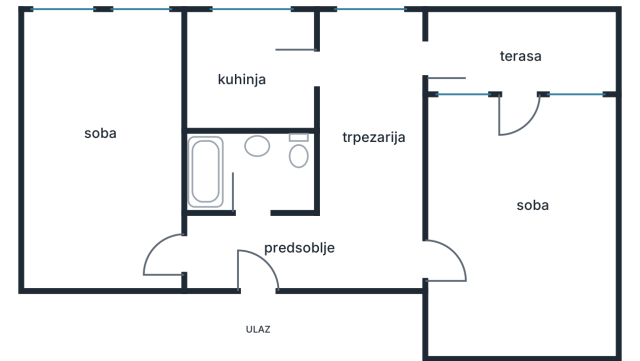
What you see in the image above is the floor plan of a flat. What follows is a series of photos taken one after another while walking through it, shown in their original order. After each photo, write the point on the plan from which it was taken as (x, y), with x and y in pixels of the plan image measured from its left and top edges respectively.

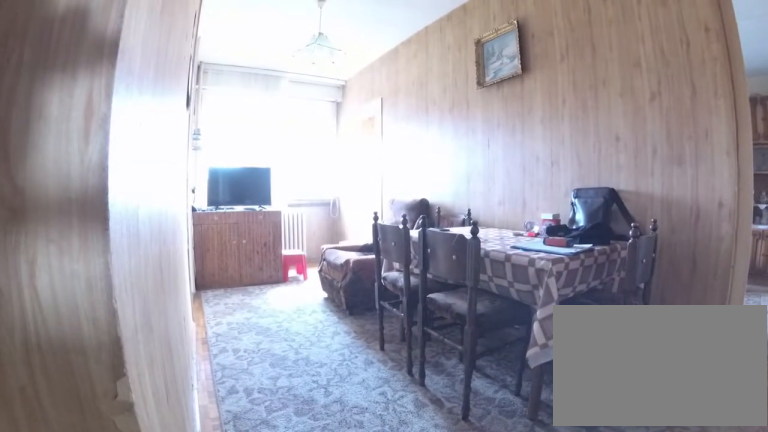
(329, 246)
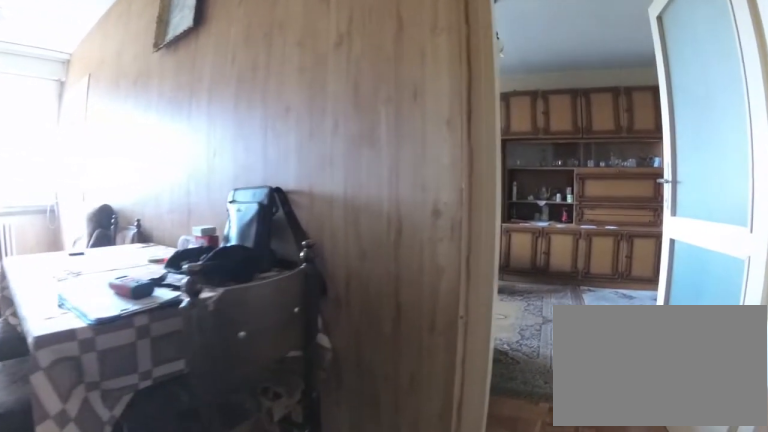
(352, 247)
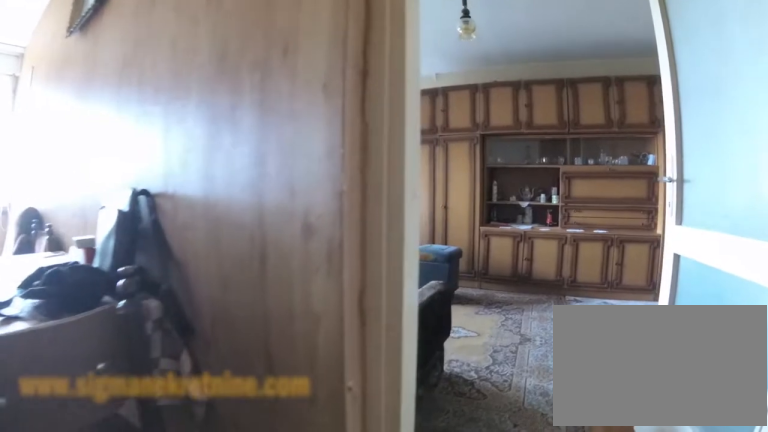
(374, 251)
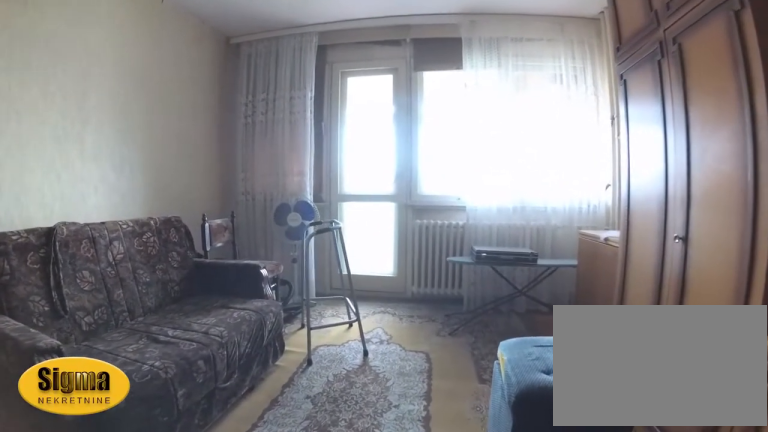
(526, 274)
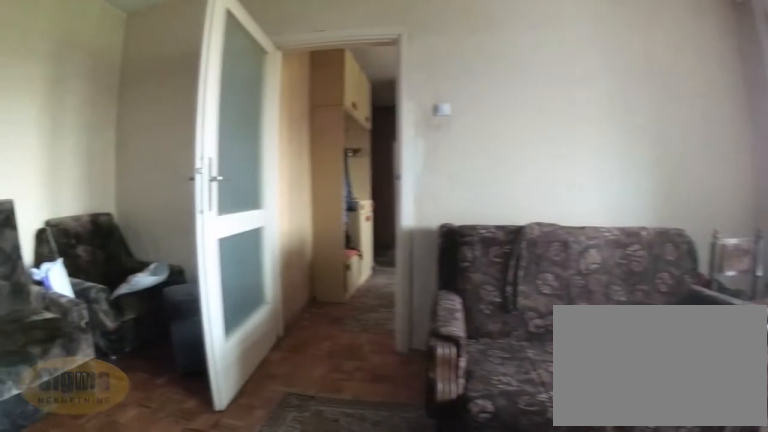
(534, 238)
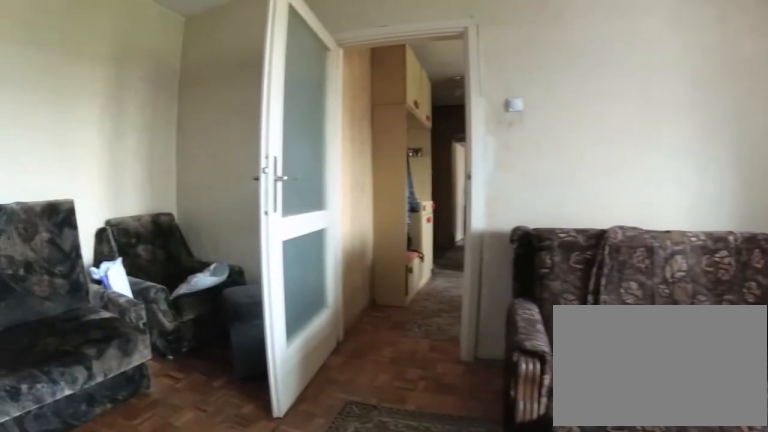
(532, 237)
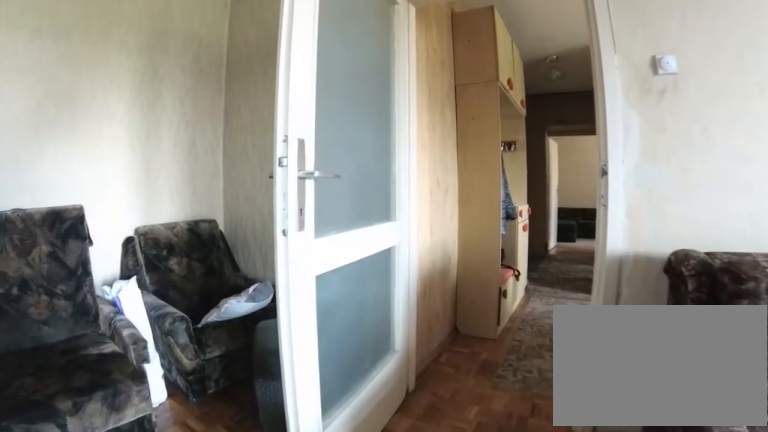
(514, 246)
